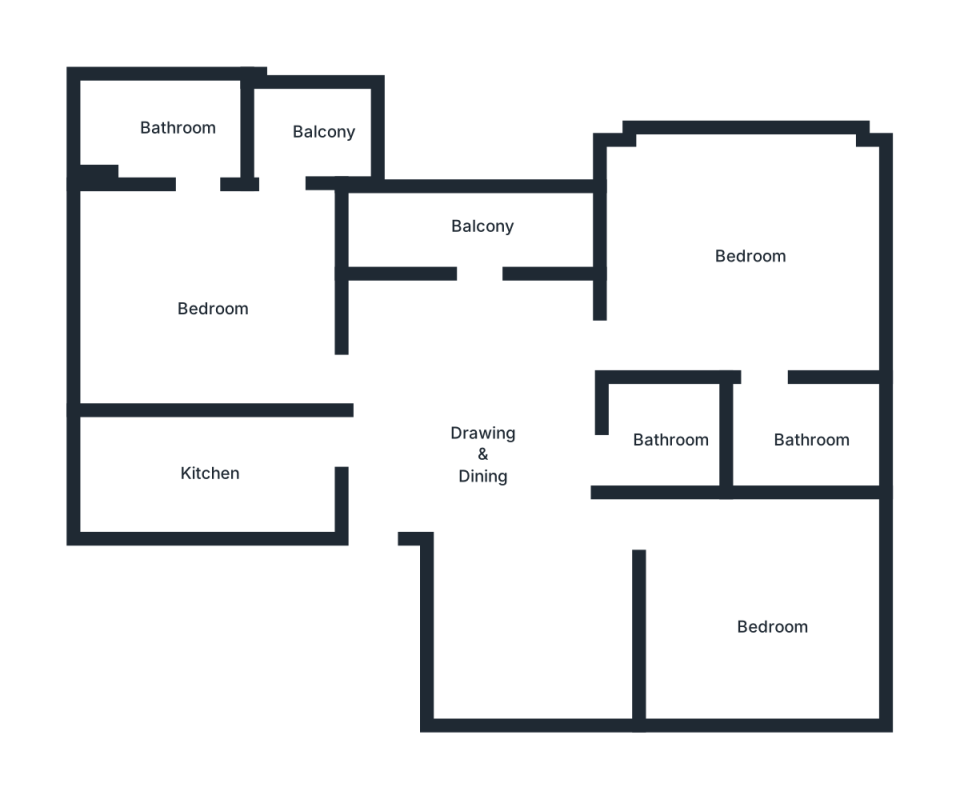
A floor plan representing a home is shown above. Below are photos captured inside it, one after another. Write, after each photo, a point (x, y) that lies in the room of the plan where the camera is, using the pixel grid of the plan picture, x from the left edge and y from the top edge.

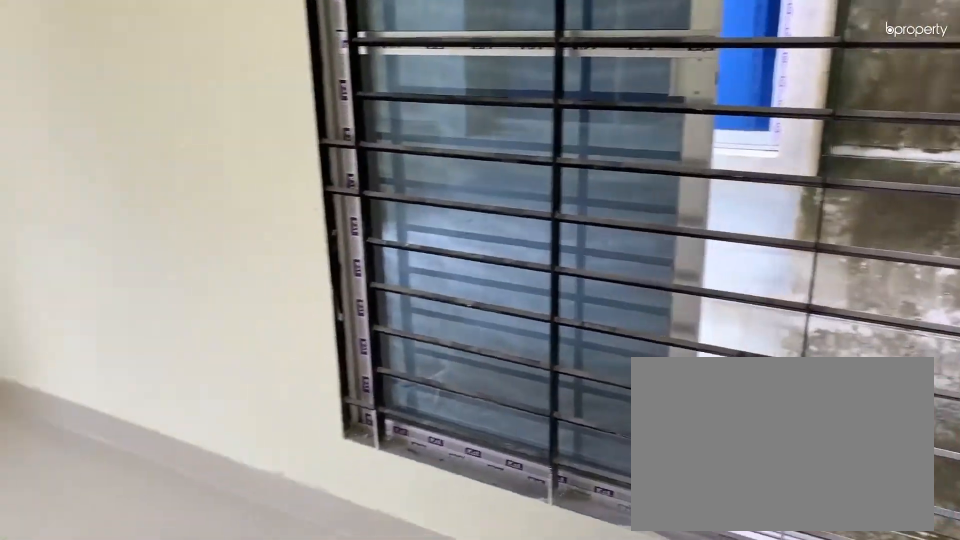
(744, 261)
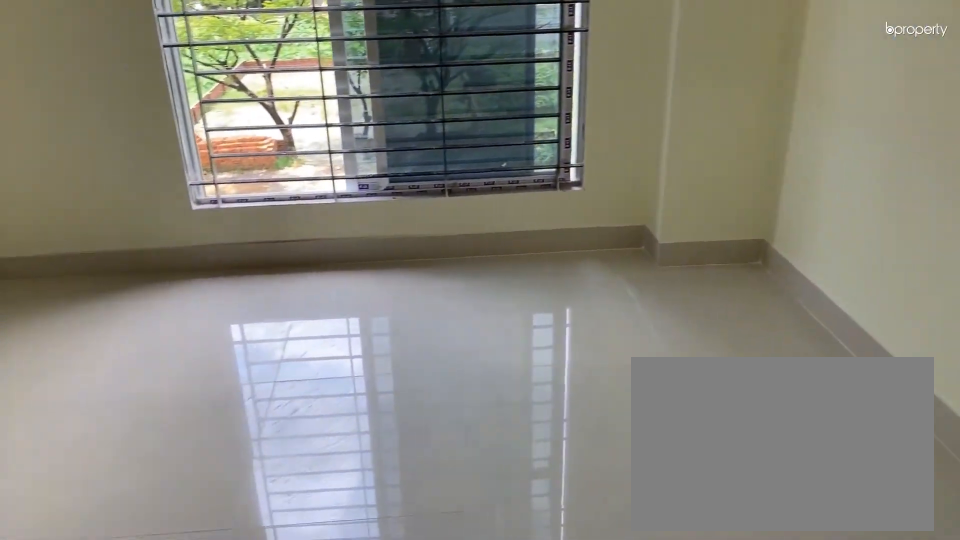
(744, 261)
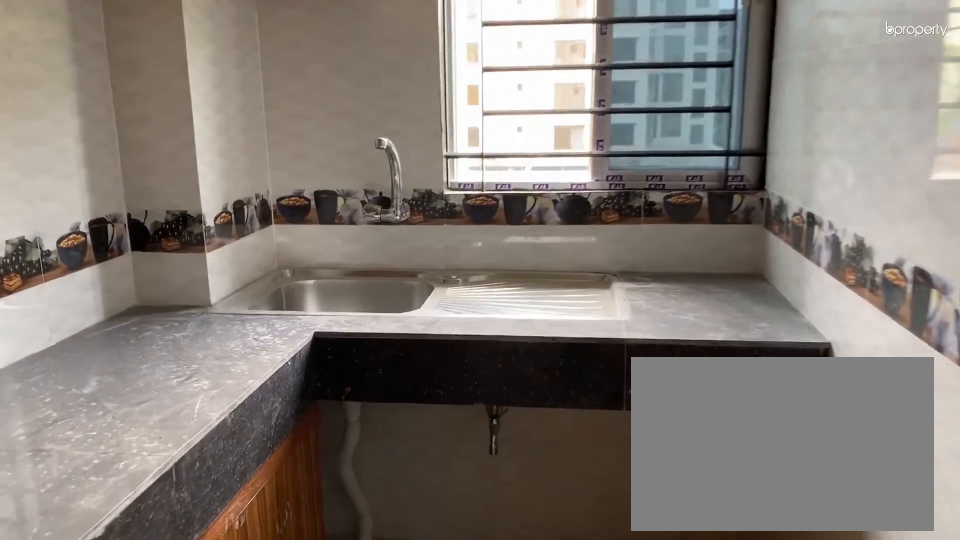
(209, 471)
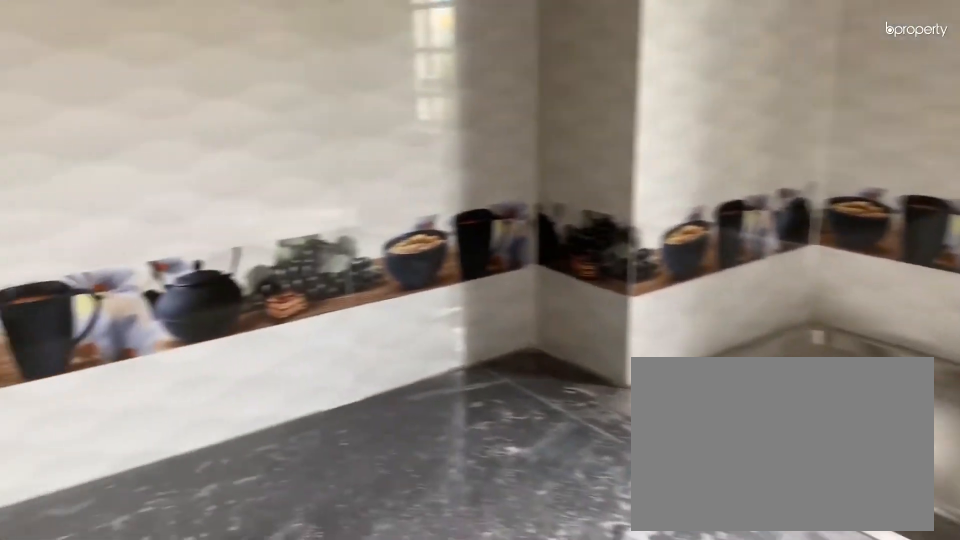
(209, 471)
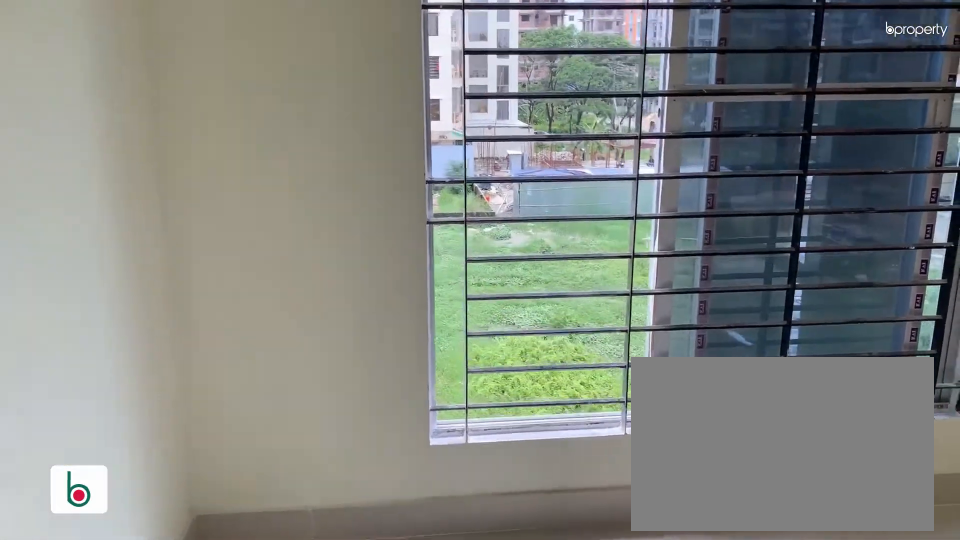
(210, 311)
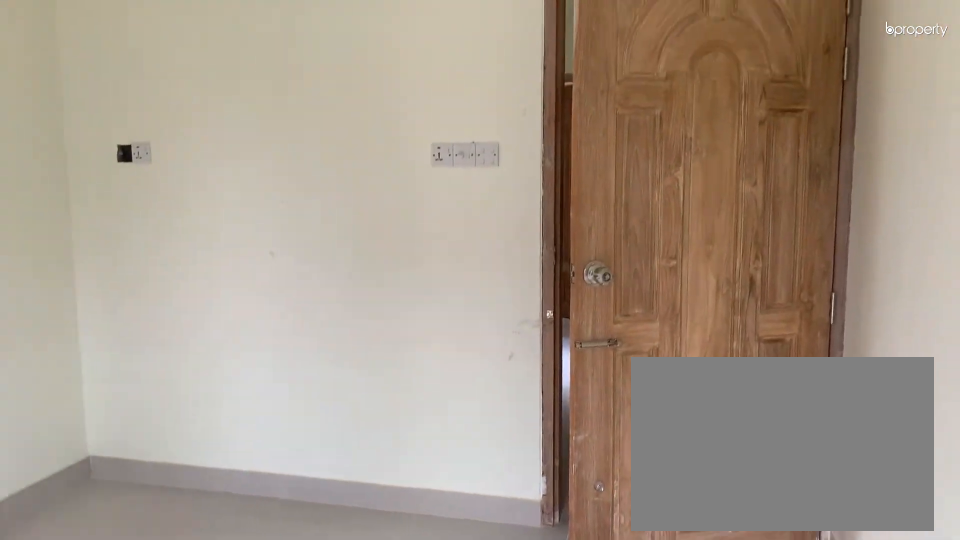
(210, 311)
